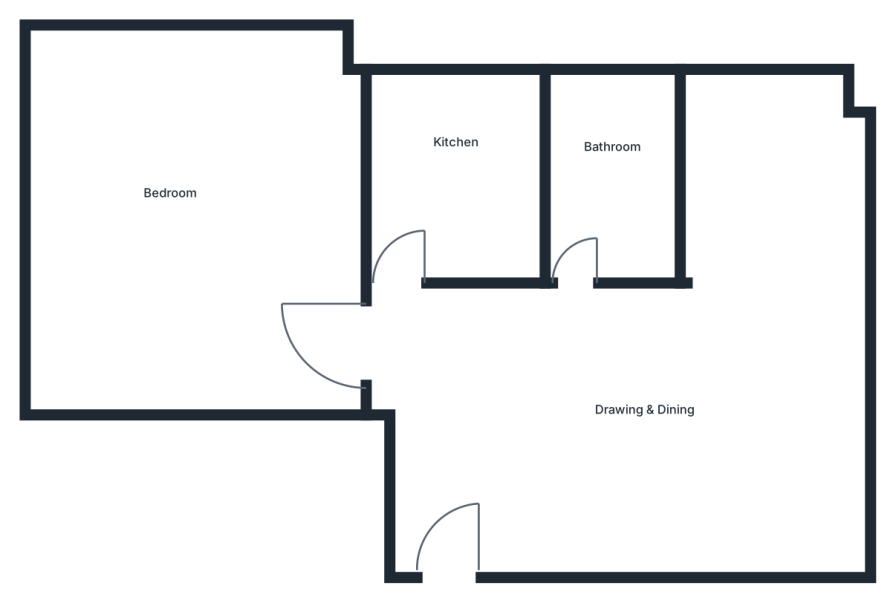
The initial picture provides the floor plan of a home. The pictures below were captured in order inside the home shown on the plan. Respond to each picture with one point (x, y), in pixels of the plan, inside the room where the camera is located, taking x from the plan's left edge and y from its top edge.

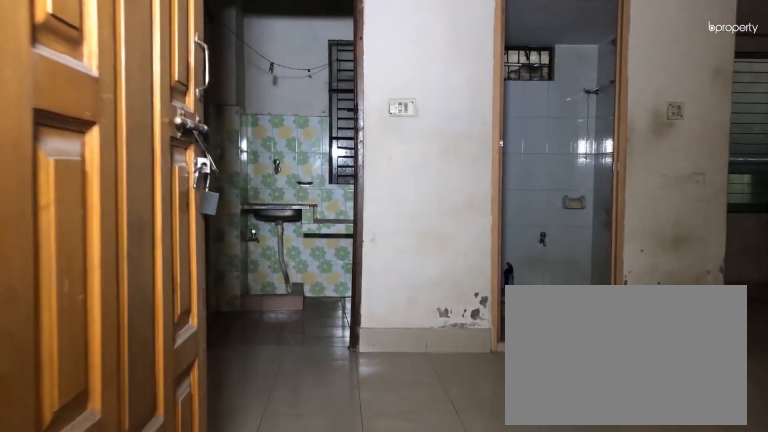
(477, 535)
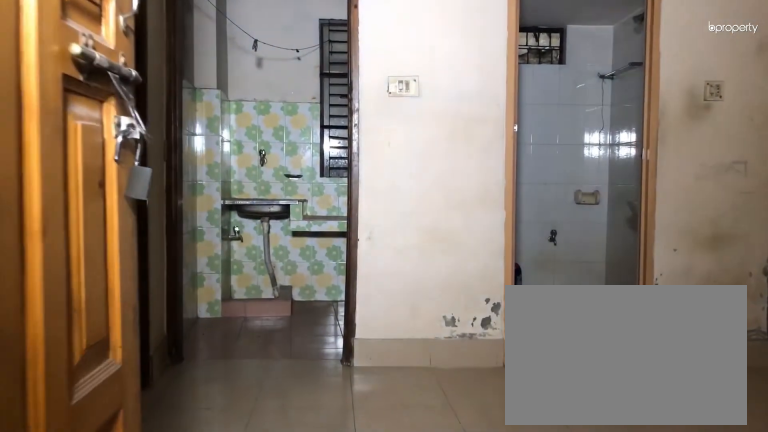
(477, 535)
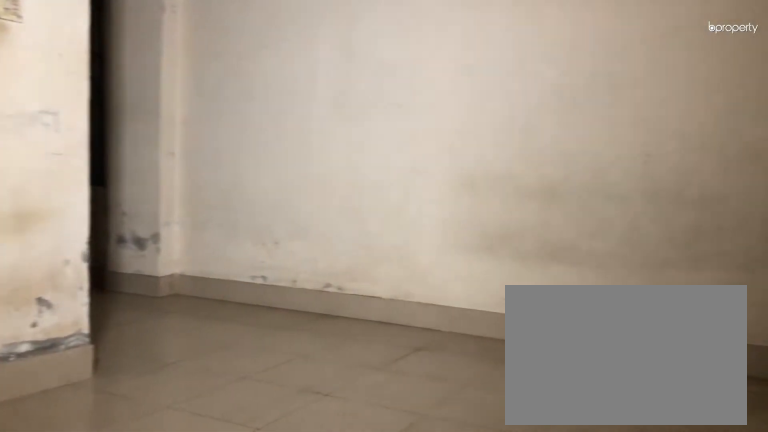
(626, 420)
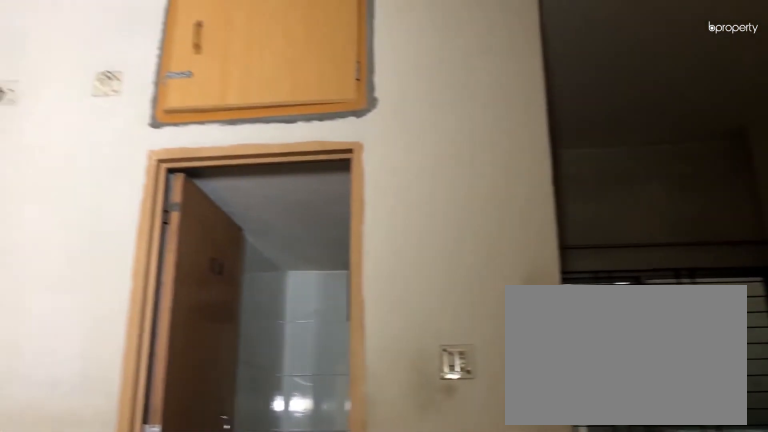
(626, 420)
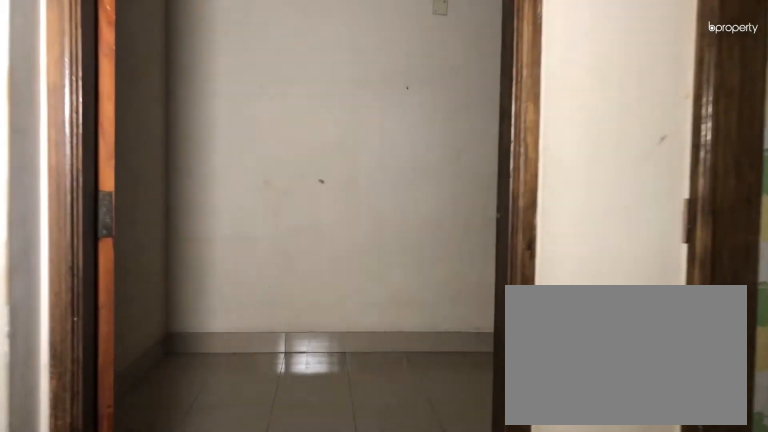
(347, 331)
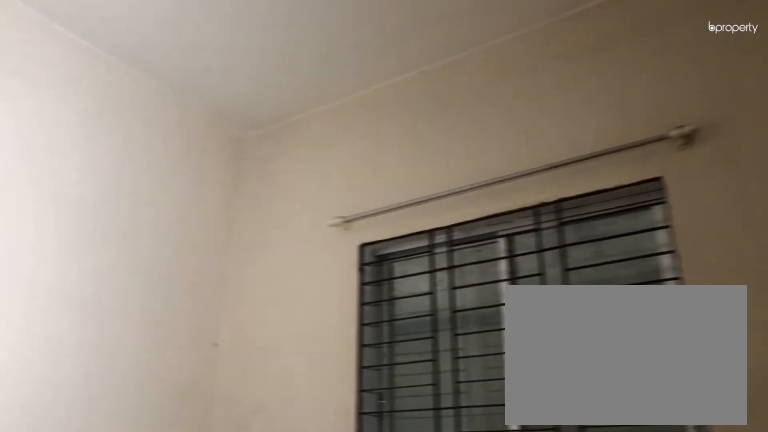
(134, 212)
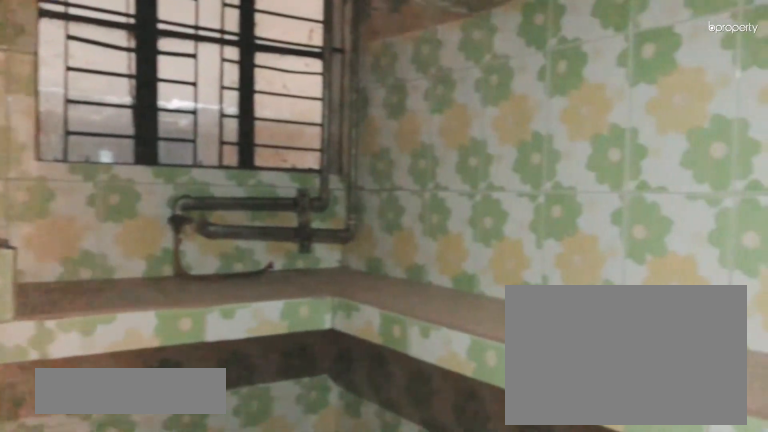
(461, 170)
